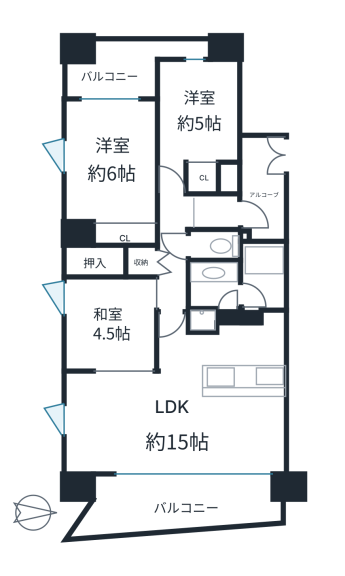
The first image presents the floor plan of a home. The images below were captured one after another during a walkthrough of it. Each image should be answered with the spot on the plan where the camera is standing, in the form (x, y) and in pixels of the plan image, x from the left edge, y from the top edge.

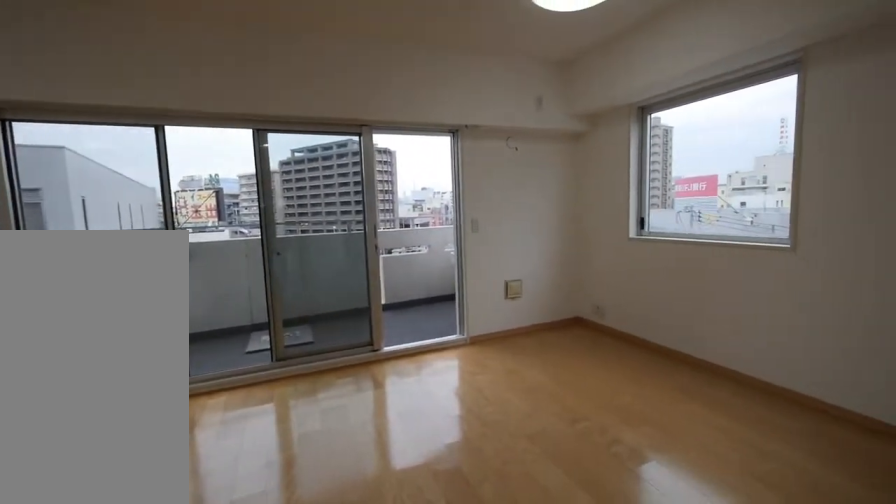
(111, 410)
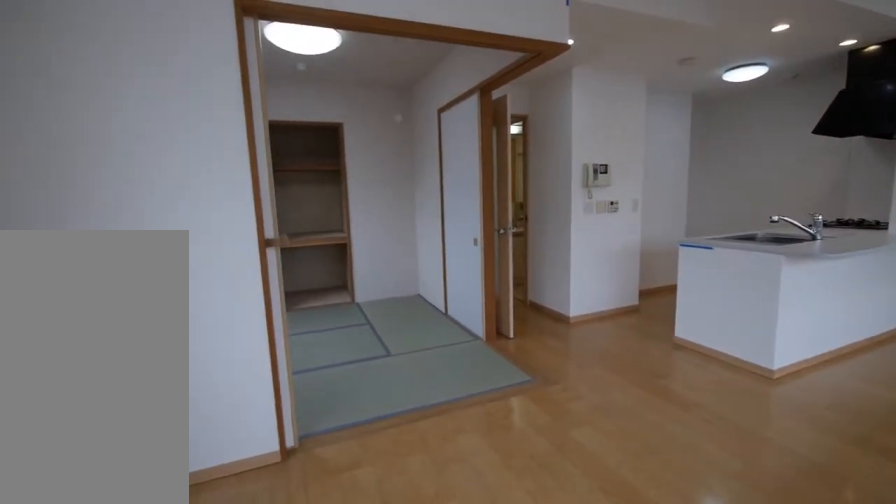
(111, 410)
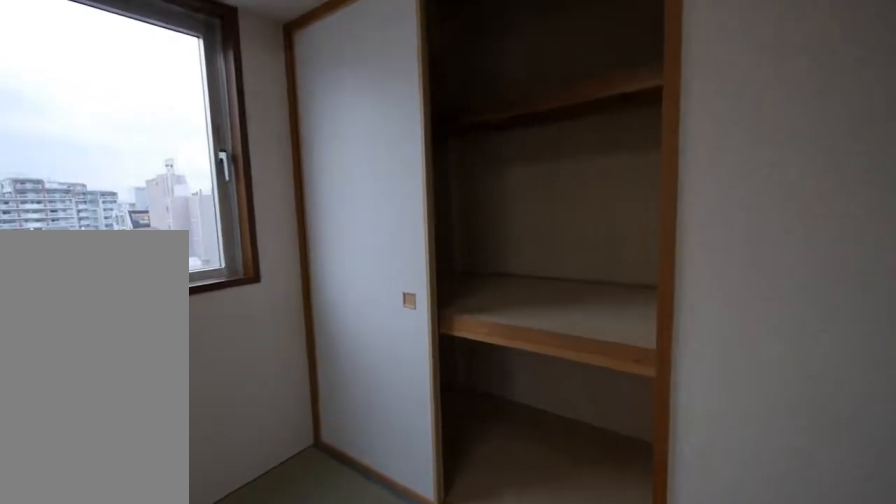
(100, 336)
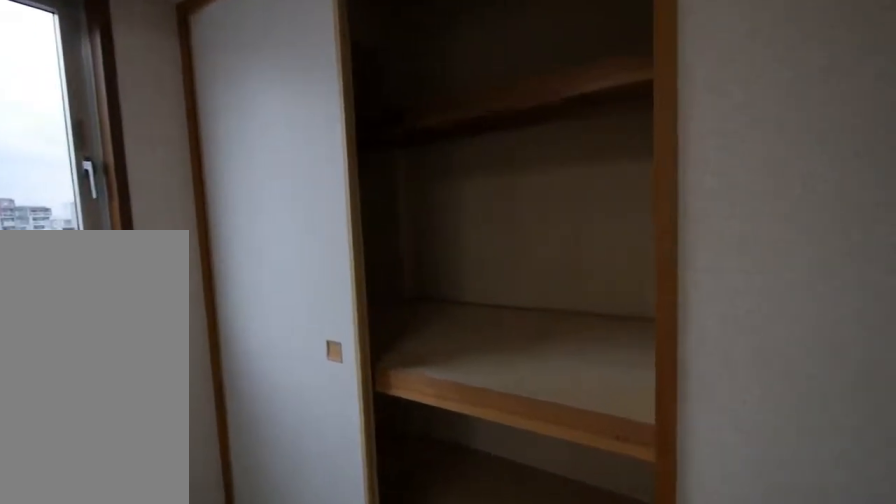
(99, 336)
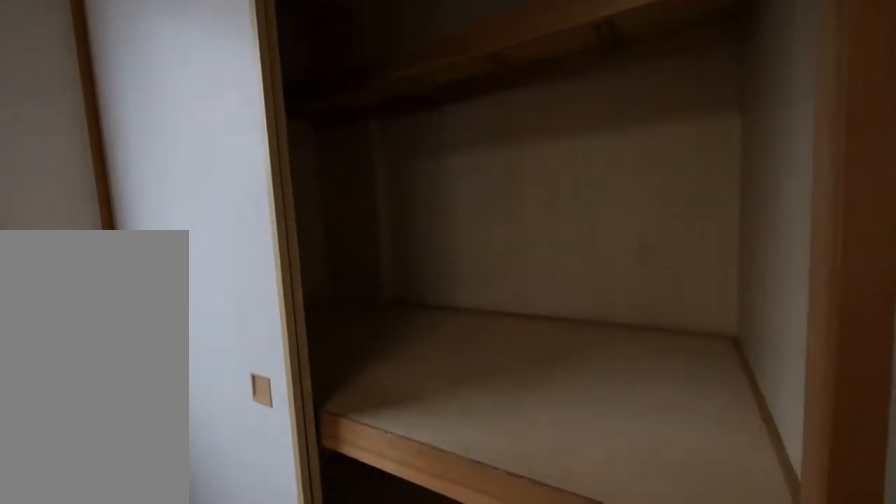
(100, 336)
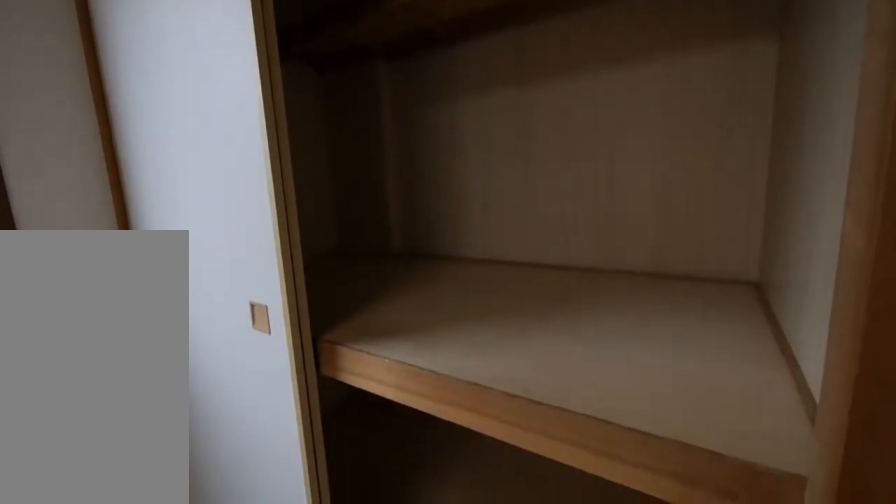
(99, 336)
